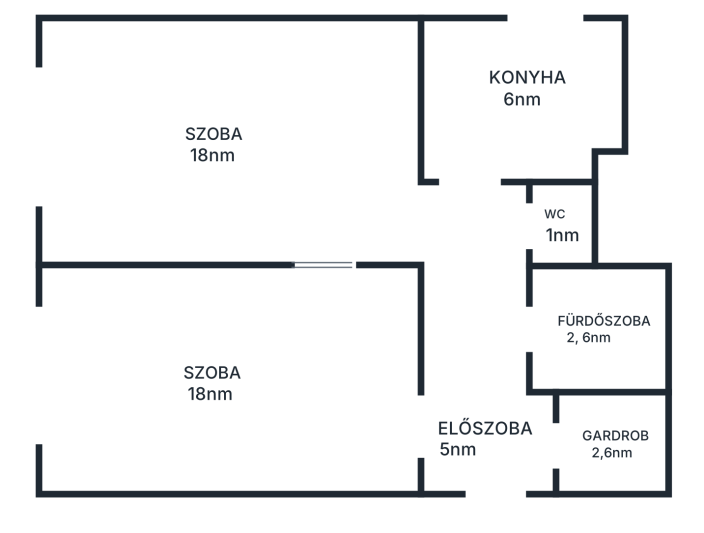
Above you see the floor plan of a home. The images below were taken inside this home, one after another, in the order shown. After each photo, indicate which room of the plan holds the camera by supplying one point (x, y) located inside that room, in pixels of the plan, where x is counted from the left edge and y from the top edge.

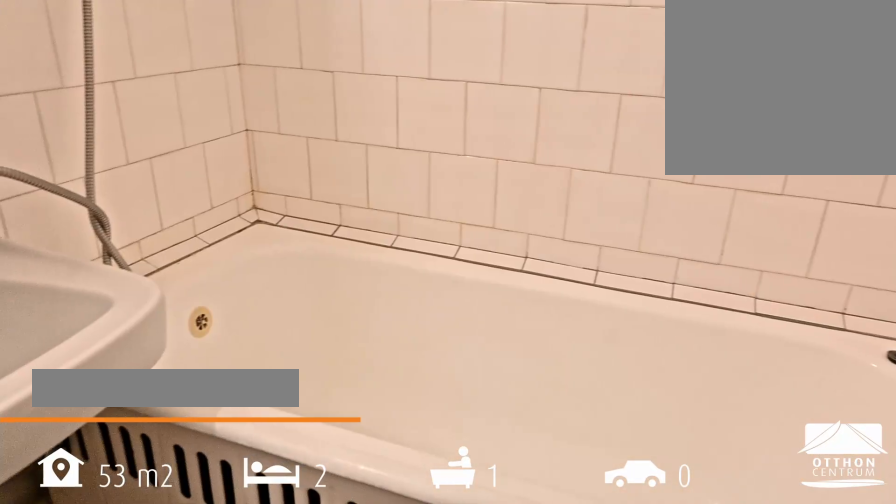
(604, 338)
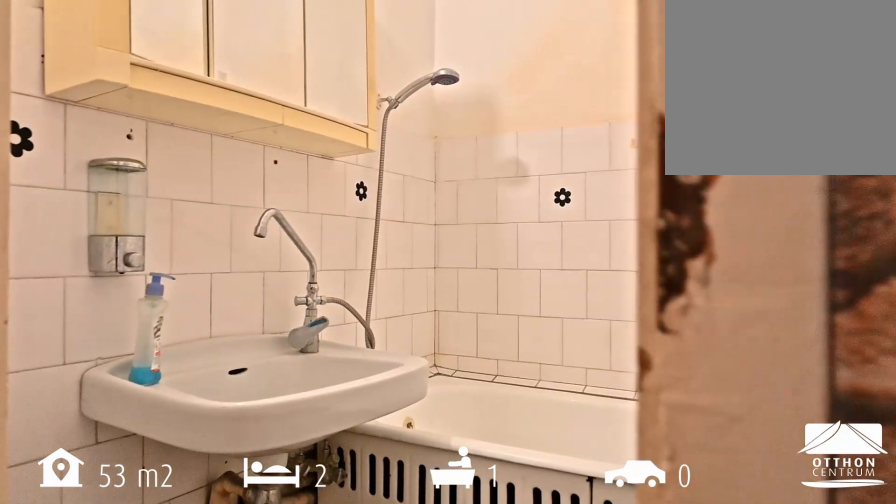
(603, 338)
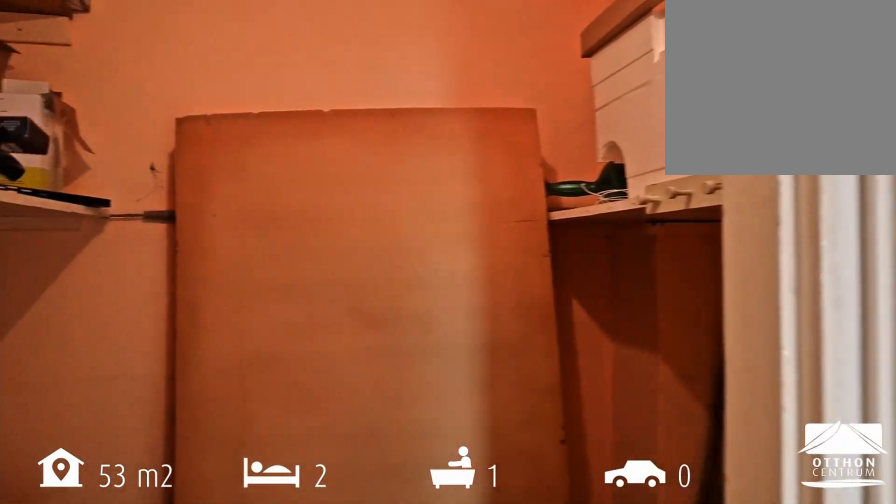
(611, 444)
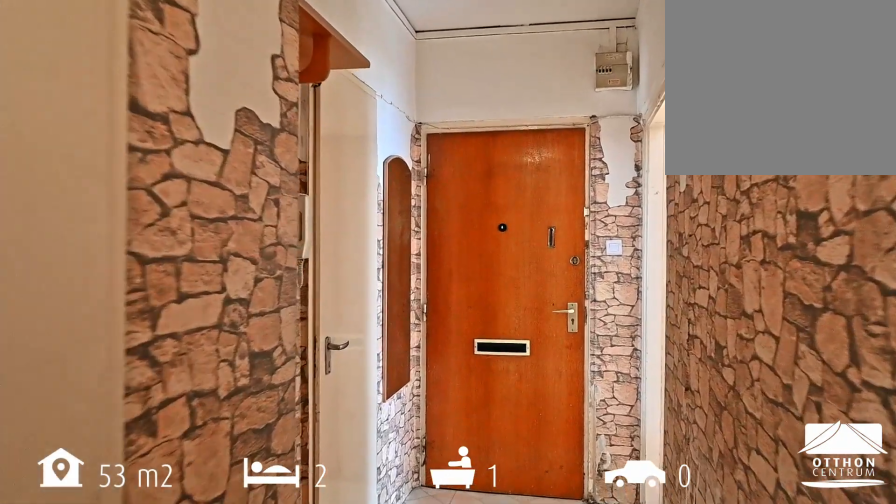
(494, 466)
